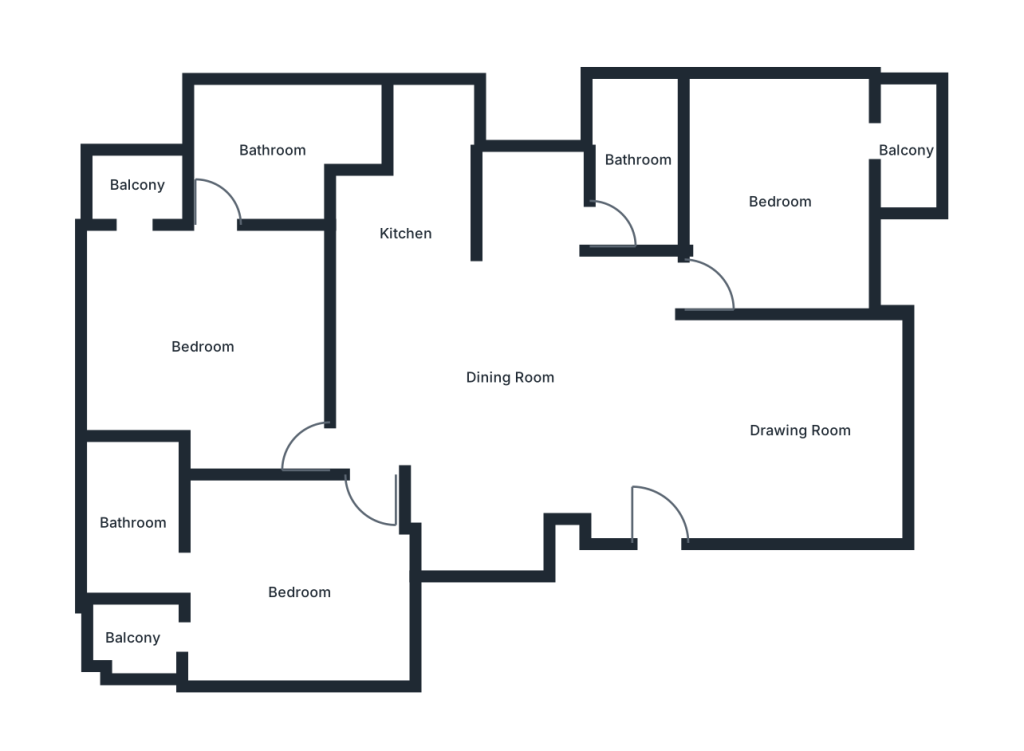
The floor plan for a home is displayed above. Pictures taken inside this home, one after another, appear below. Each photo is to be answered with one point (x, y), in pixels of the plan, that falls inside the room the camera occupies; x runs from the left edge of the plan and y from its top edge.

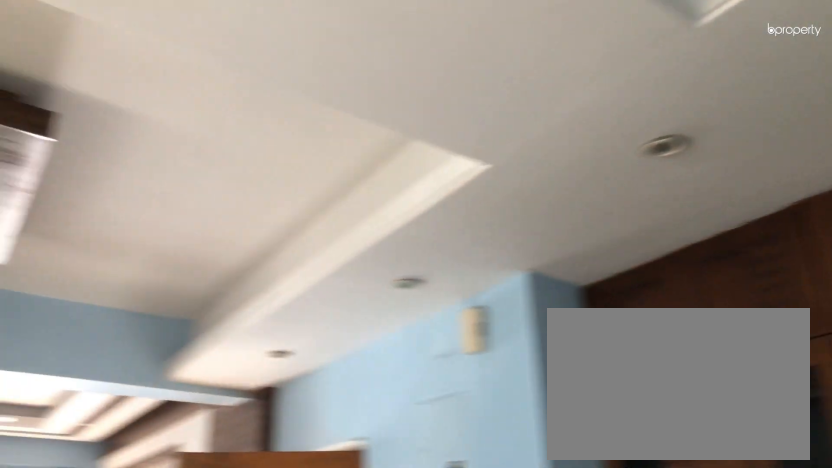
(508, 377)
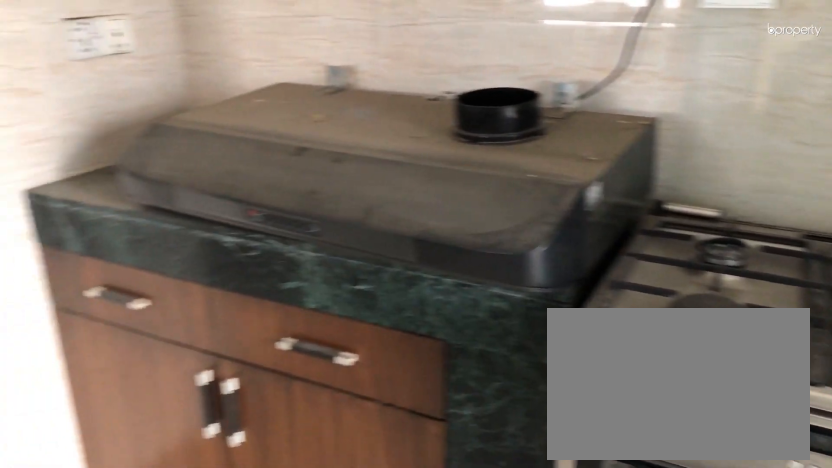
(406, 232)
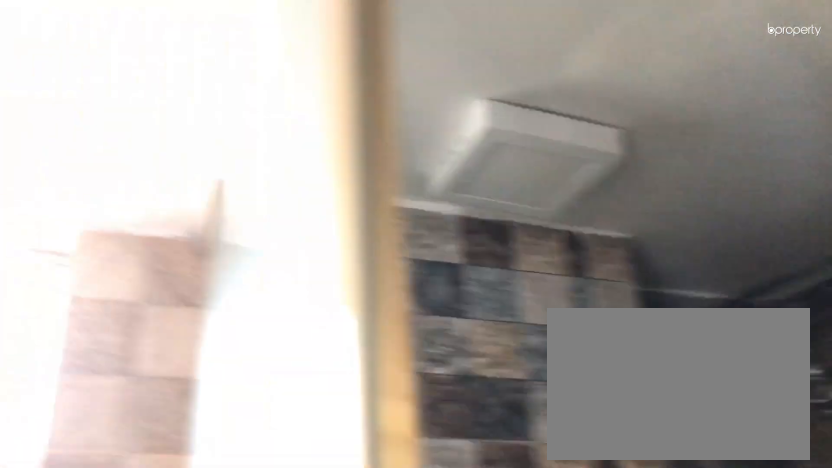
(273, 148)
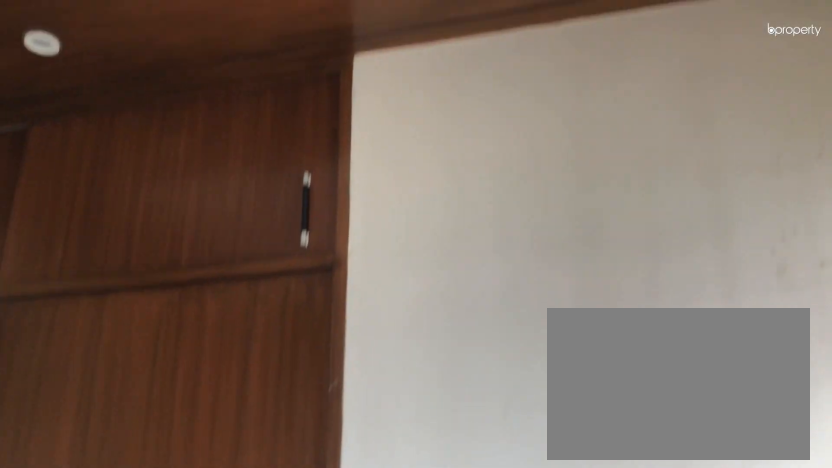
(300, 592)
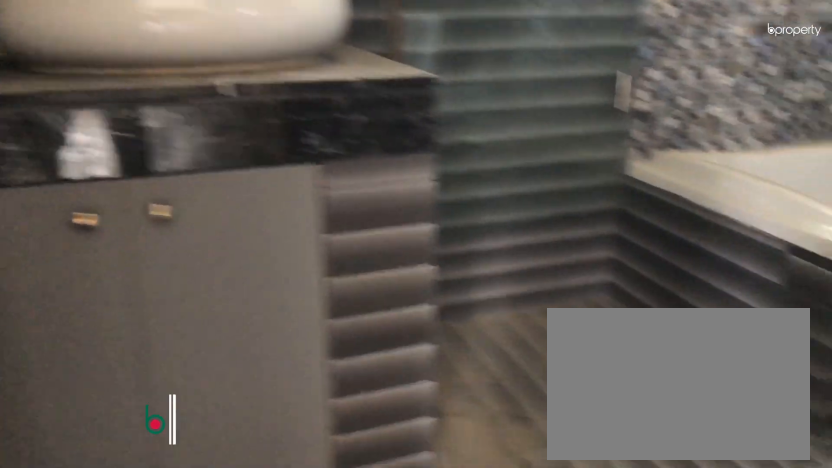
(133, 523)
